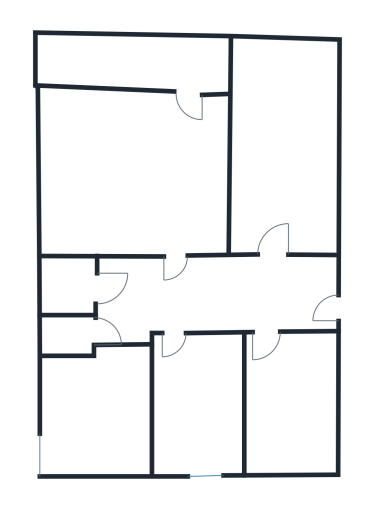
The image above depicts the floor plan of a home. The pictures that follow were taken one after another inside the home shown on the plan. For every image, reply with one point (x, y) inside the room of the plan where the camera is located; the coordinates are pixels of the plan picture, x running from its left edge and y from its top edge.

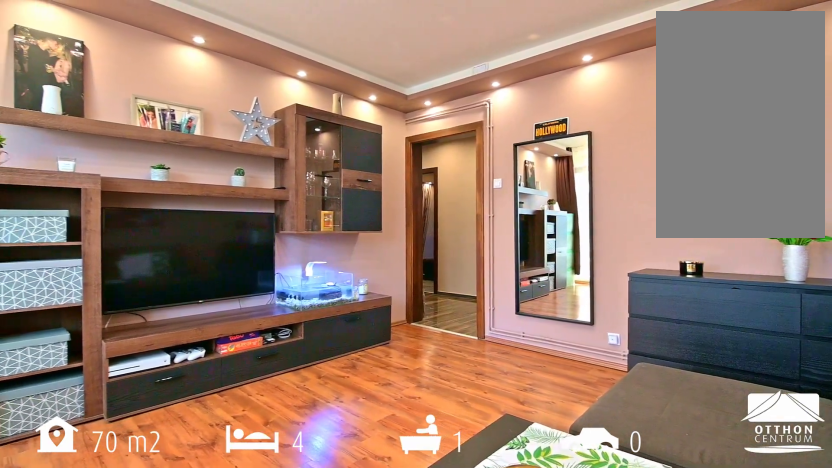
(135, 172)
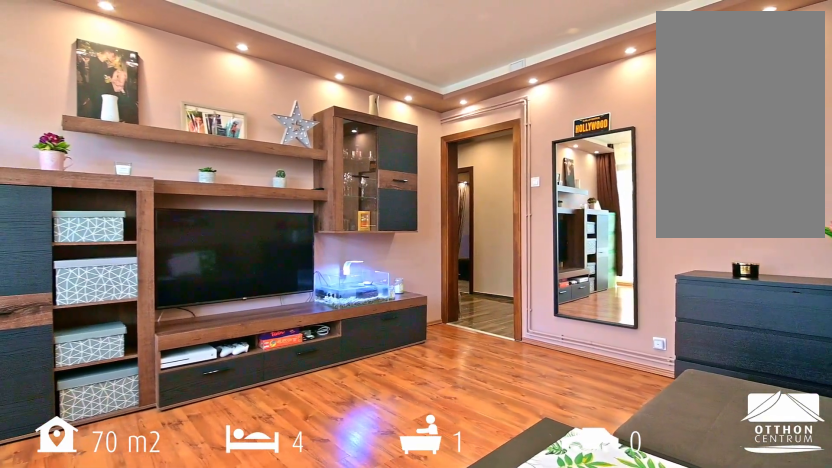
(135, 172)
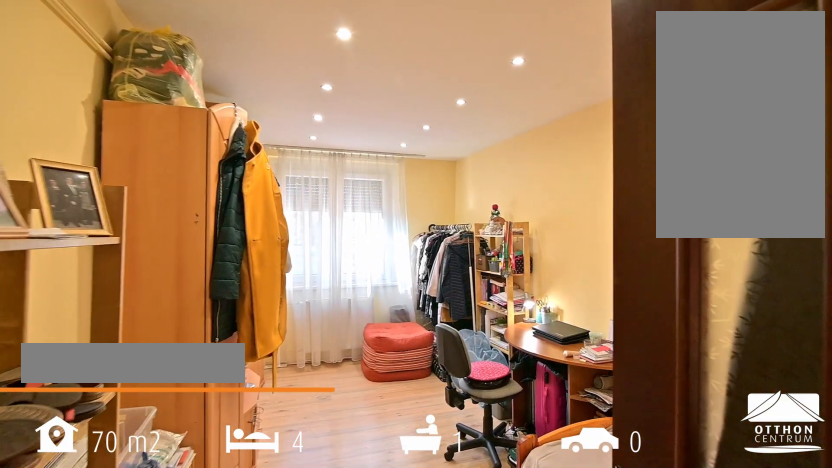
(283, 152)
